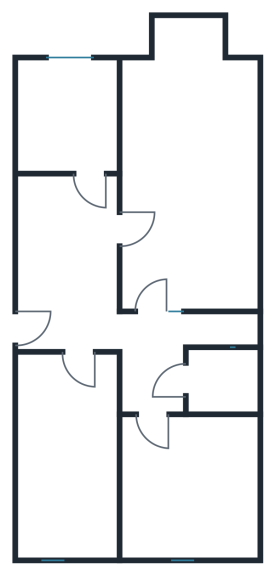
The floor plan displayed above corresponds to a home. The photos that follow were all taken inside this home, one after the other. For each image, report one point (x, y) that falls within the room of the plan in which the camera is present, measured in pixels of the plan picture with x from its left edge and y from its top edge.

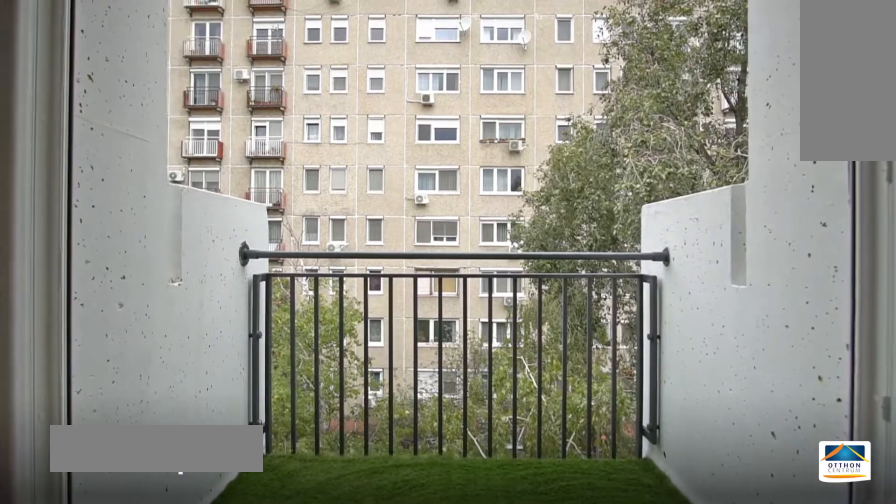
(188, 37)
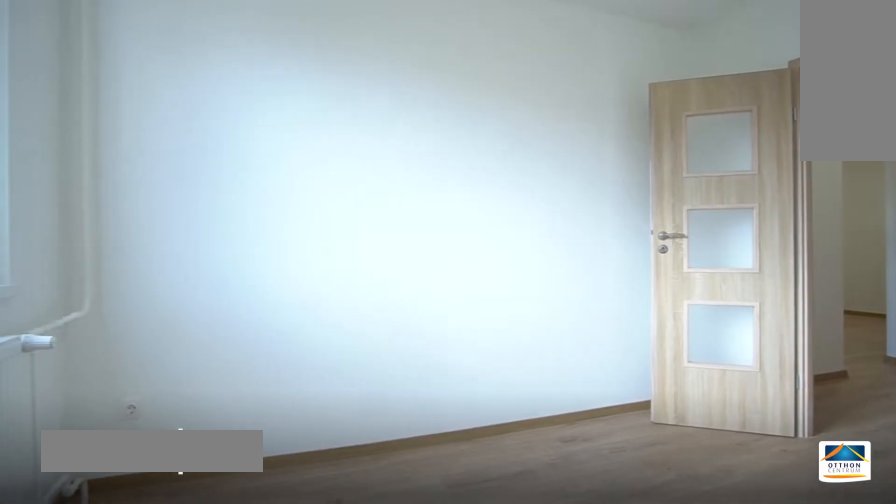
(196, 487)
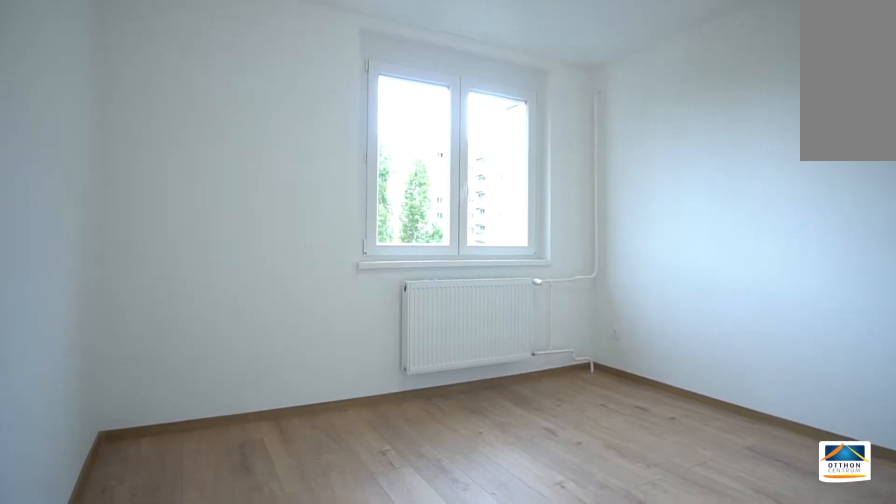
(196, 487)
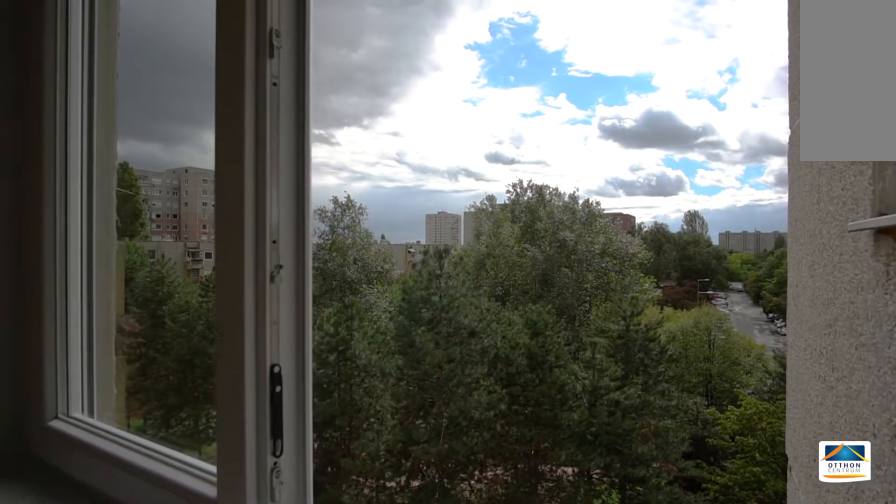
(65, 487)
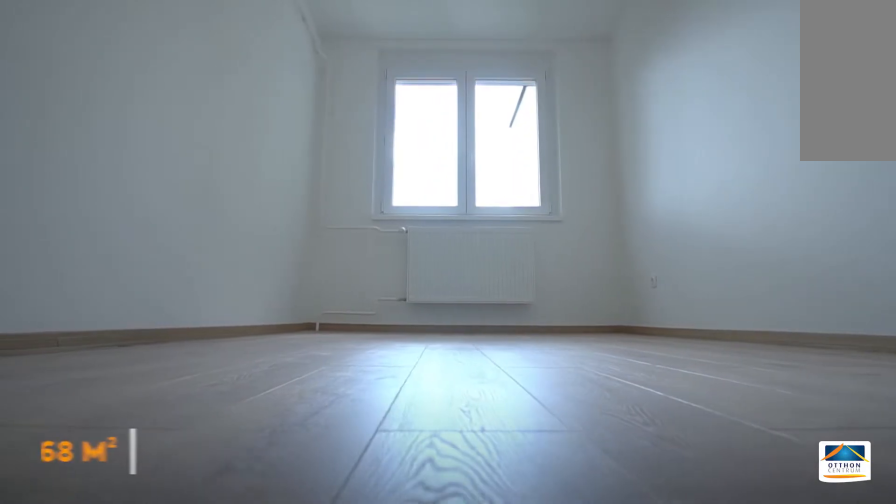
(66, 487)
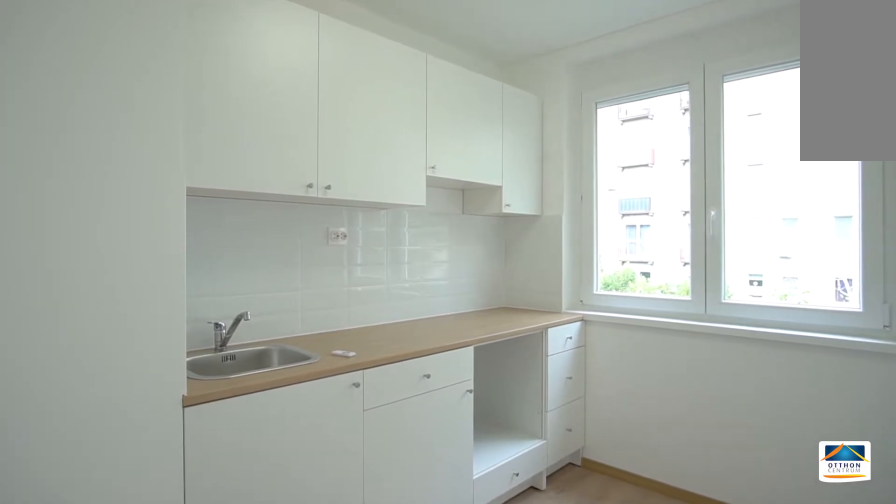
(72, 116)
